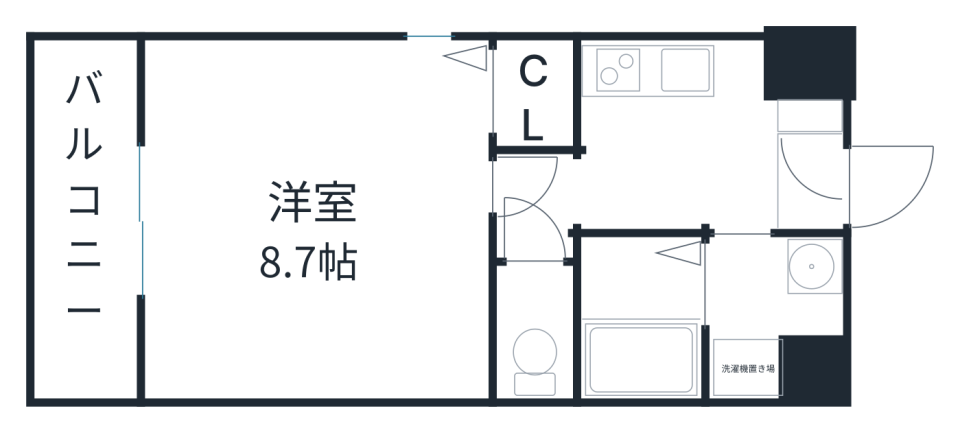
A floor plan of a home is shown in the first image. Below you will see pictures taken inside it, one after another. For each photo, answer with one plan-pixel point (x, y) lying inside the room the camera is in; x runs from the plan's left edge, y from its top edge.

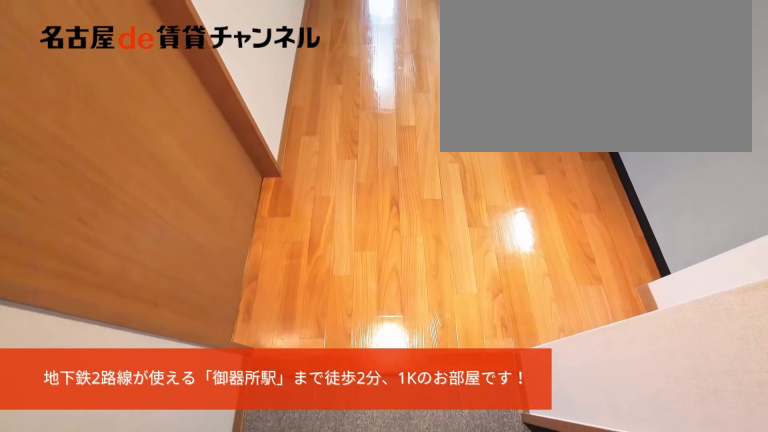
(815, 184)
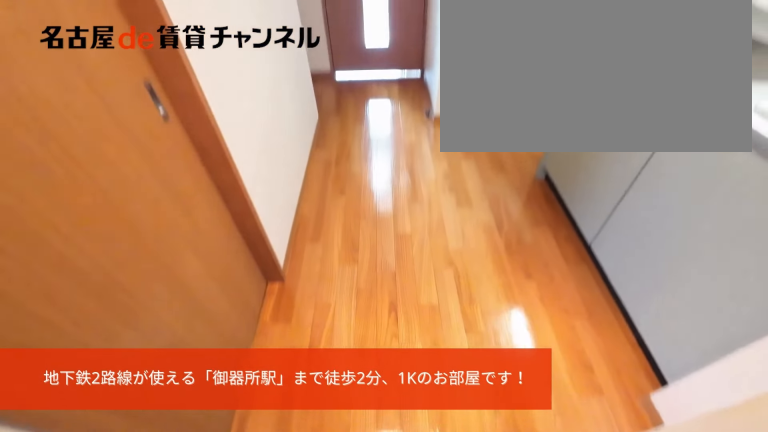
(815, 184)
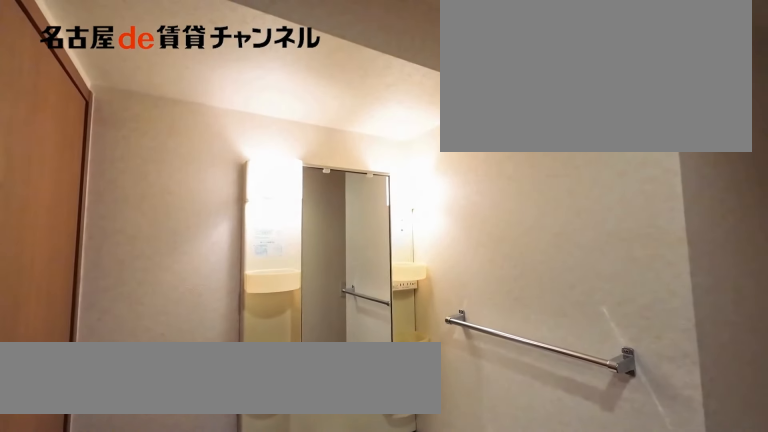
(776, 316)
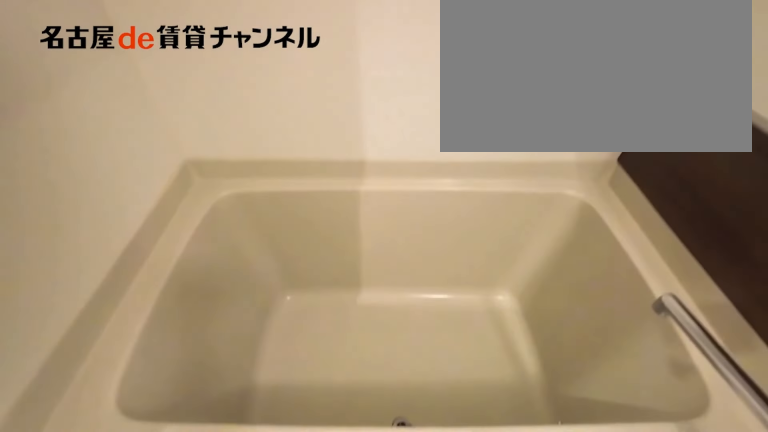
(636, 314)
